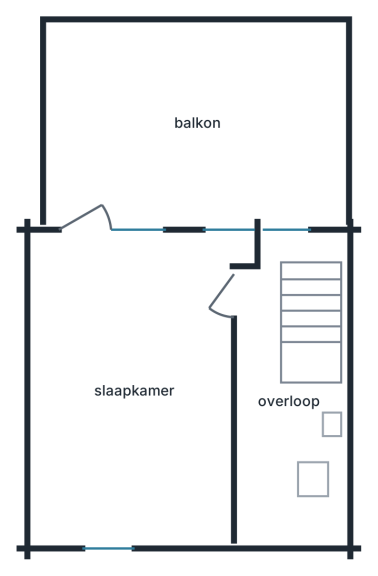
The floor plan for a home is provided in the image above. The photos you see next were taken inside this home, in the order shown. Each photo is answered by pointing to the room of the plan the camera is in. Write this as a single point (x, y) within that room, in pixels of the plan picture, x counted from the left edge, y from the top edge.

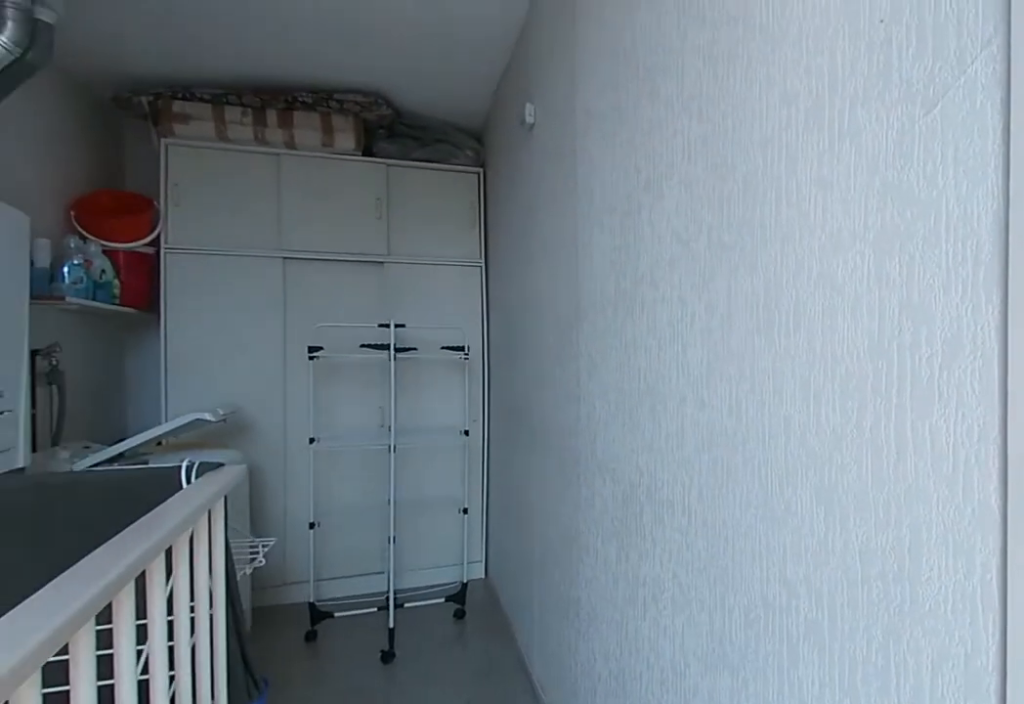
(283, 412)
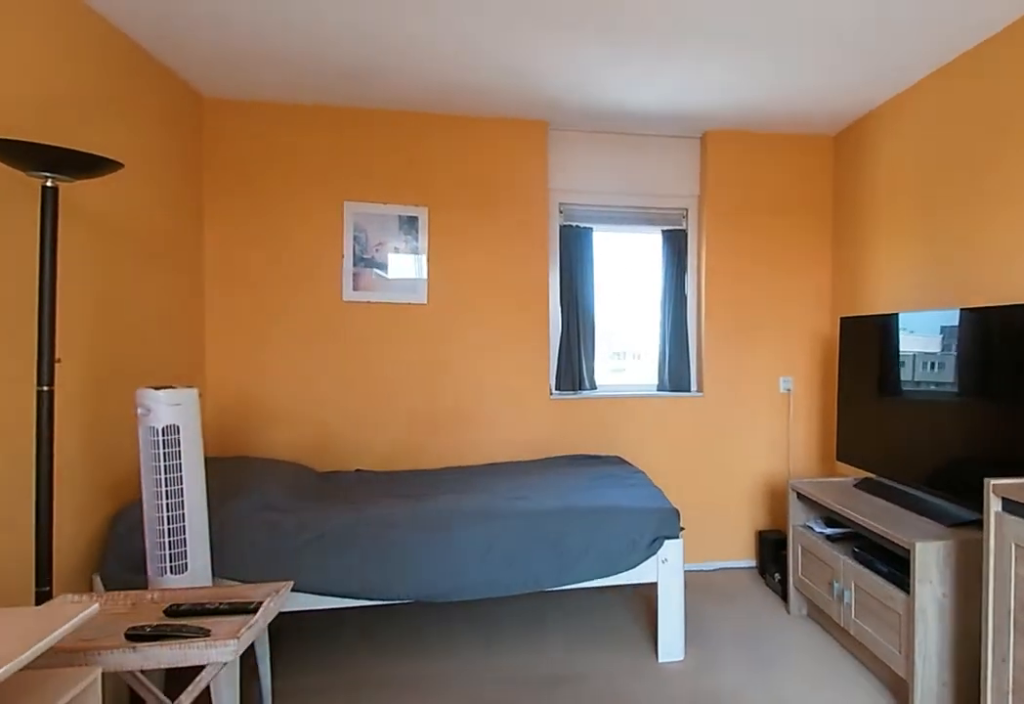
(132, 413)
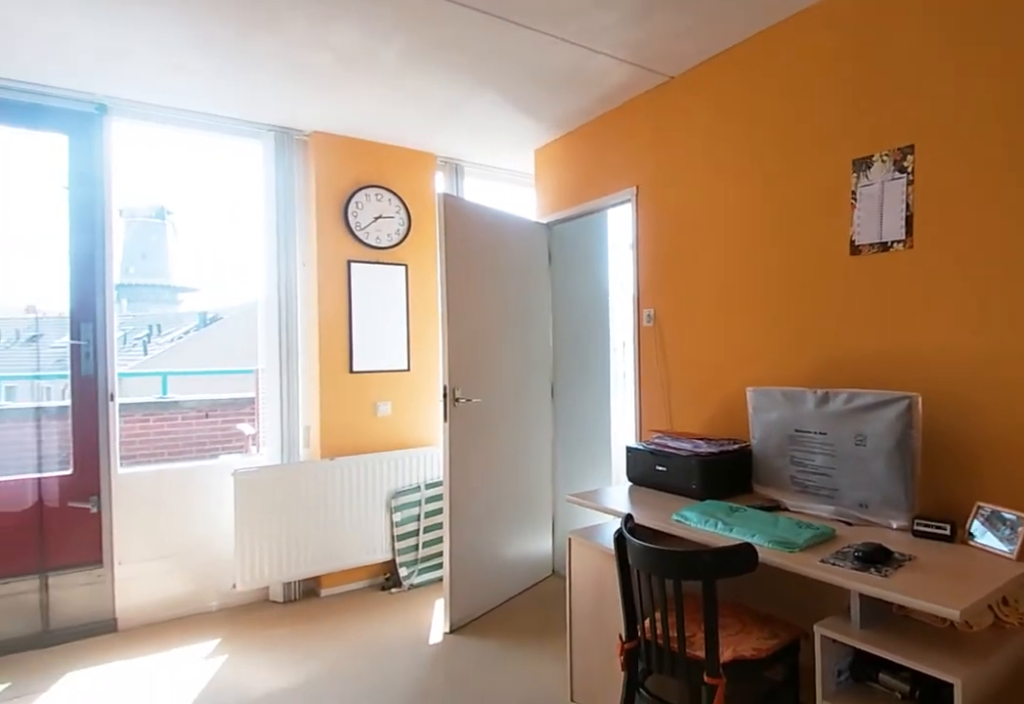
(132, 413)
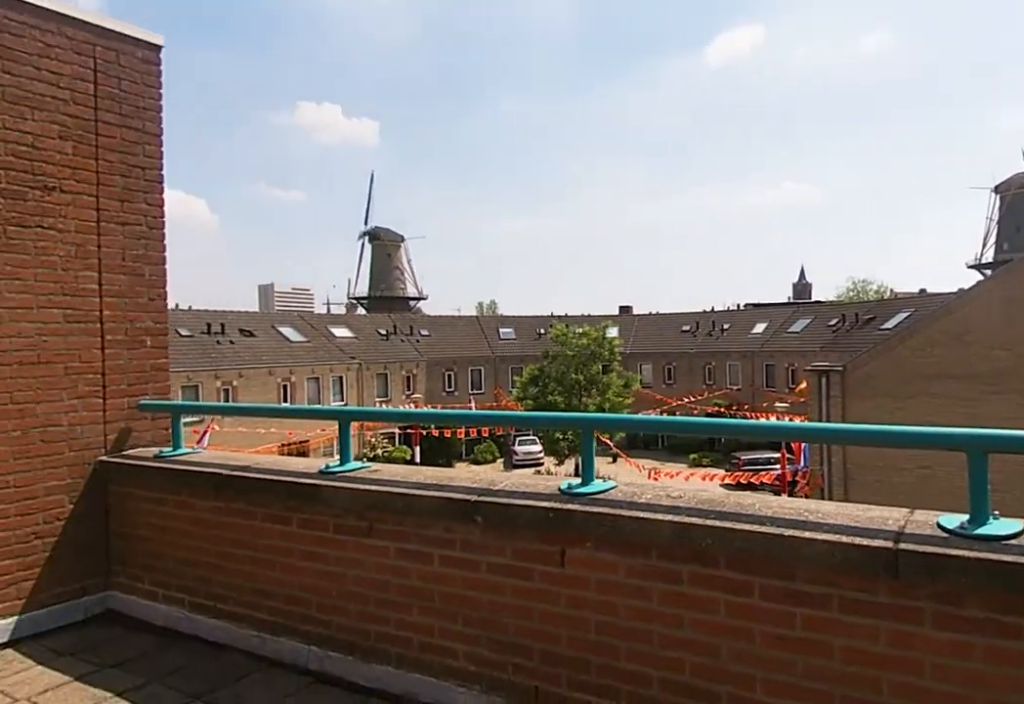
(270, 116)
